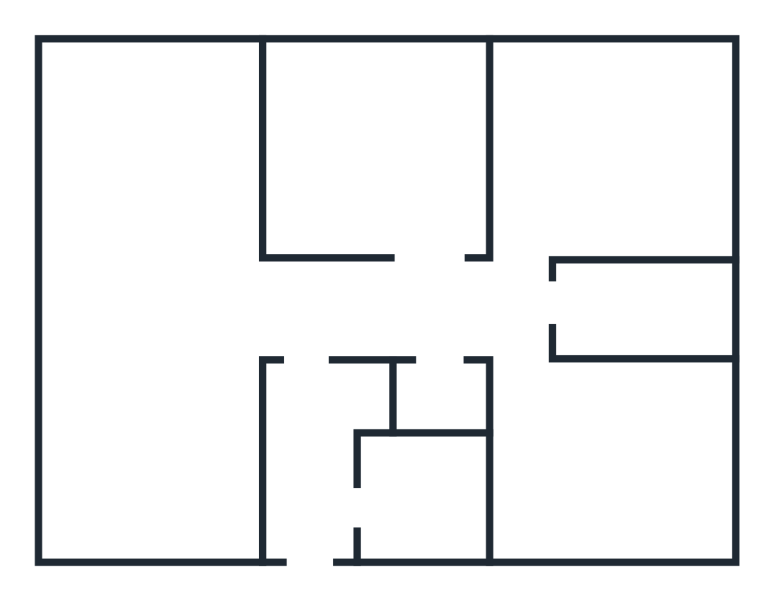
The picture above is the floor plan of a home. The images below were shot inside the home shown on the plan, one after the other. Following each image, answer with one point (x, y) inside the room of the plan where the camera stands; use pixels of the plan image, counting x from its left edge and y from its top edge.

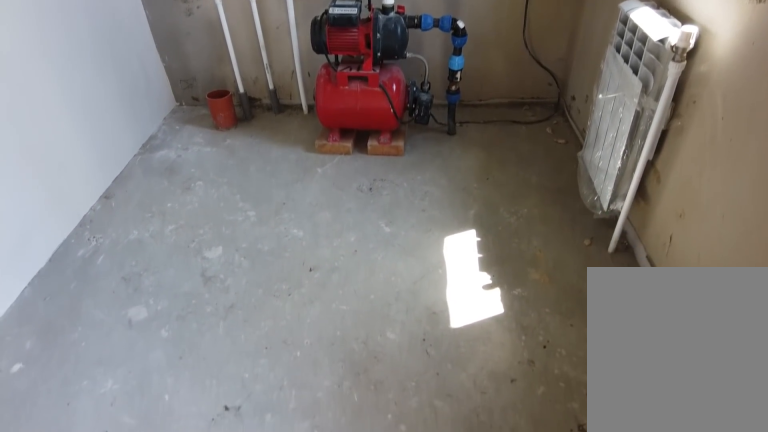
(395, 531)
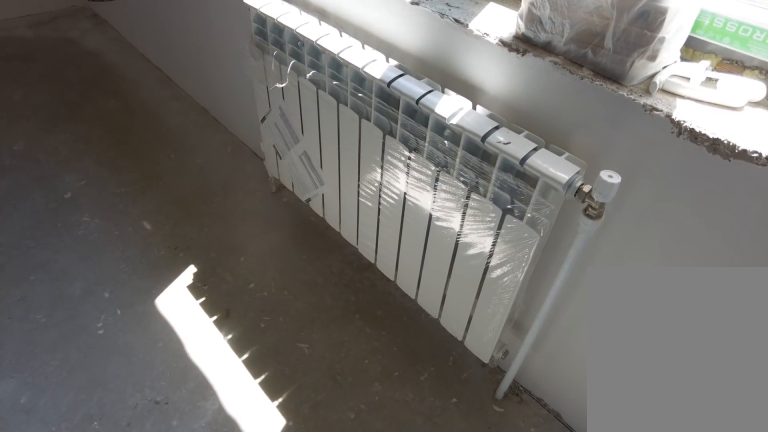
(560, 485)
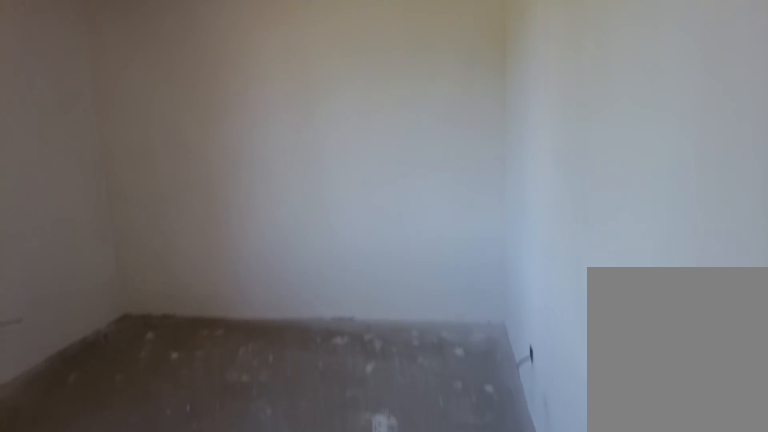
(539, 213)
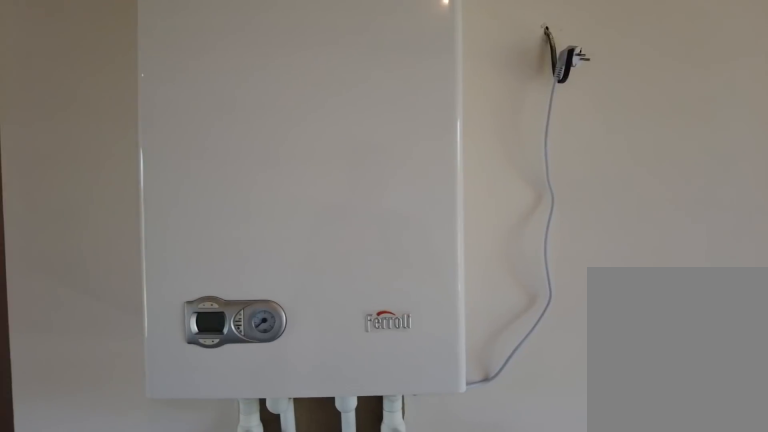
(170, 320)
